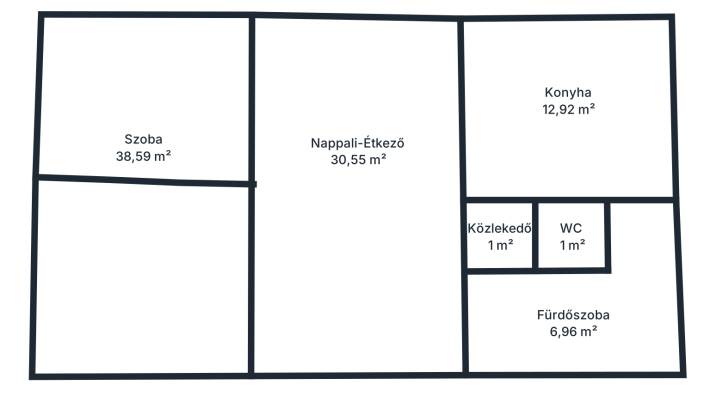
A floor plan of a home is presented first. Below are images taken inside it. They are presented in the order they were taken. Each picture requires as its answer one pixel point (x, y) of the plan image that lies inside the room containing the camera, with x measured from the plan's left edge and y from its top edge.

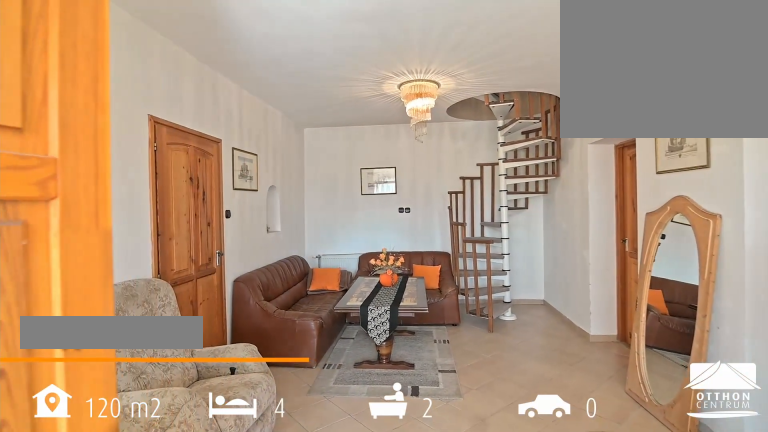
(352, 277)
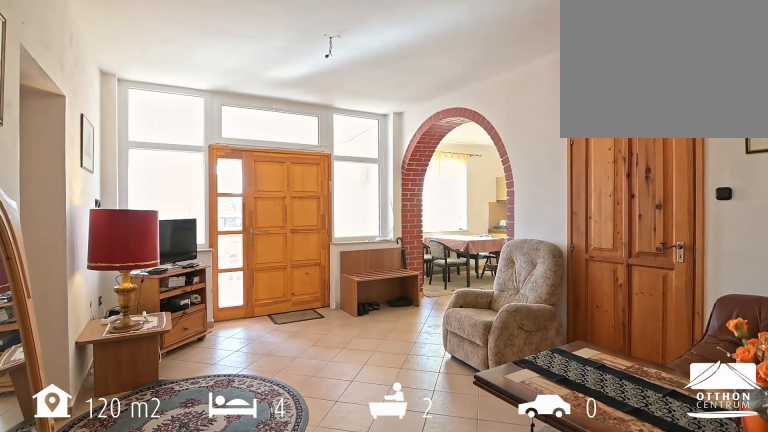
(353, 277)
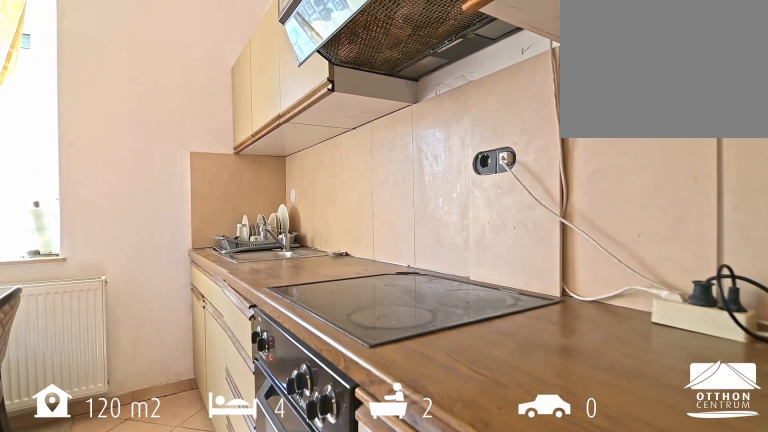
(570, 124)
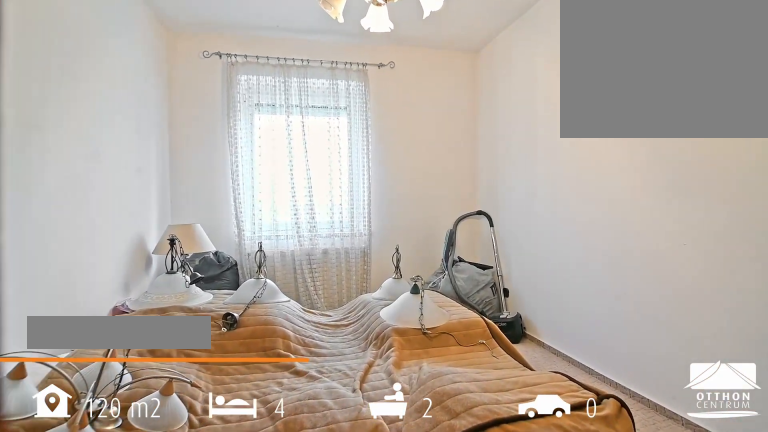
(149, 101)
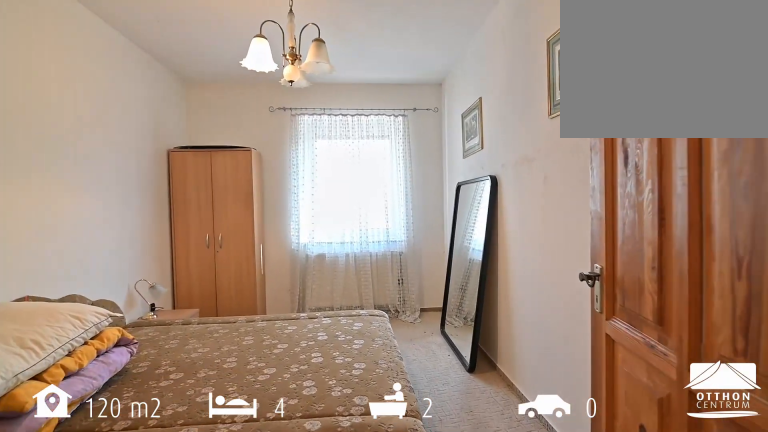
(140, 286)
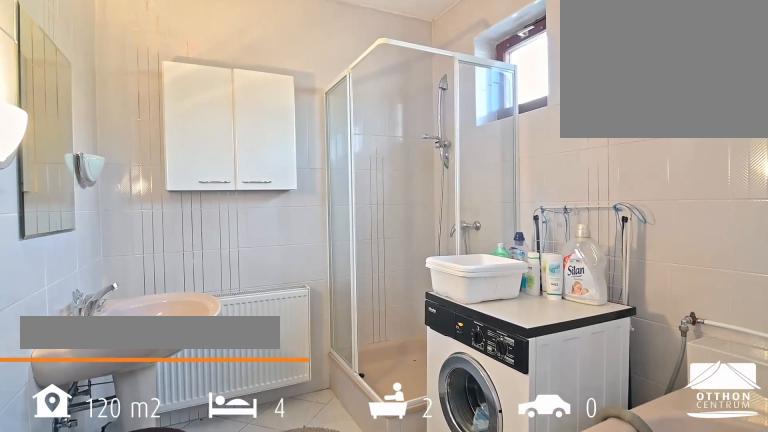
(579, 327)
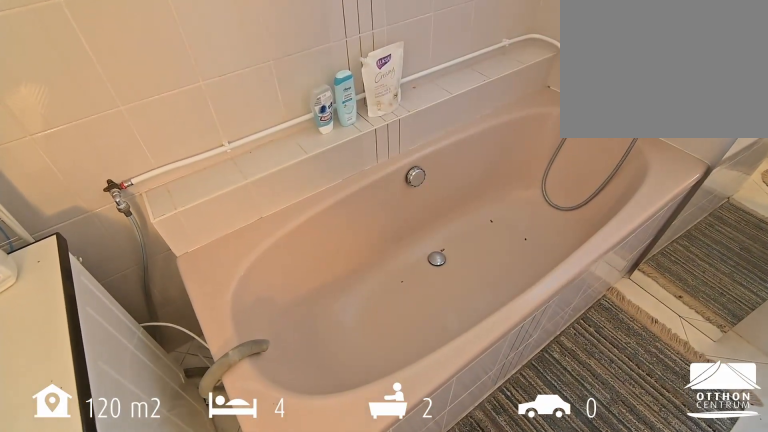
(579, 327)
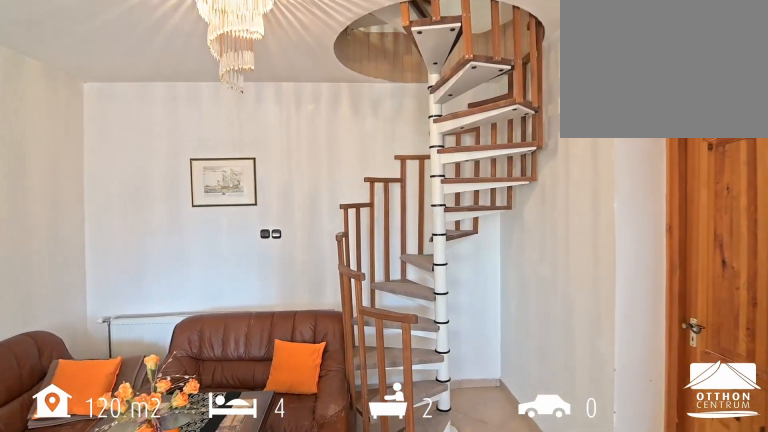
(362, 337)
